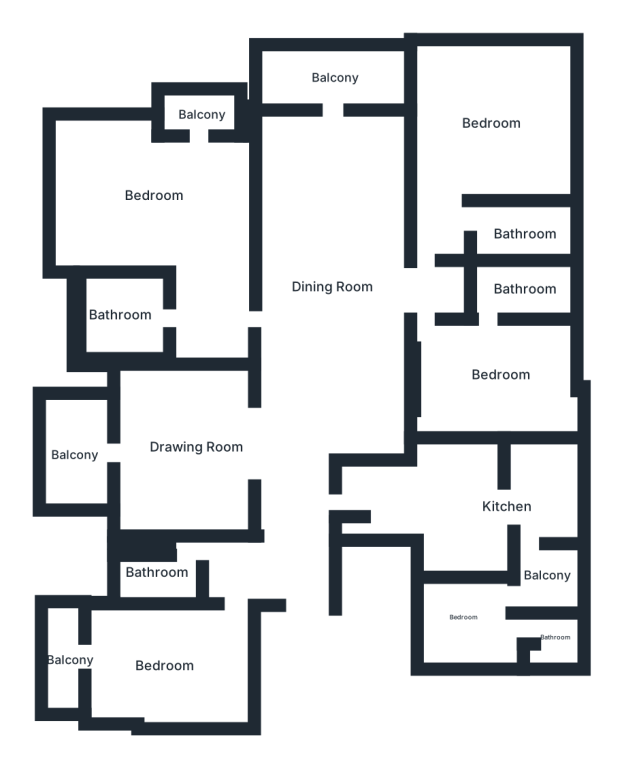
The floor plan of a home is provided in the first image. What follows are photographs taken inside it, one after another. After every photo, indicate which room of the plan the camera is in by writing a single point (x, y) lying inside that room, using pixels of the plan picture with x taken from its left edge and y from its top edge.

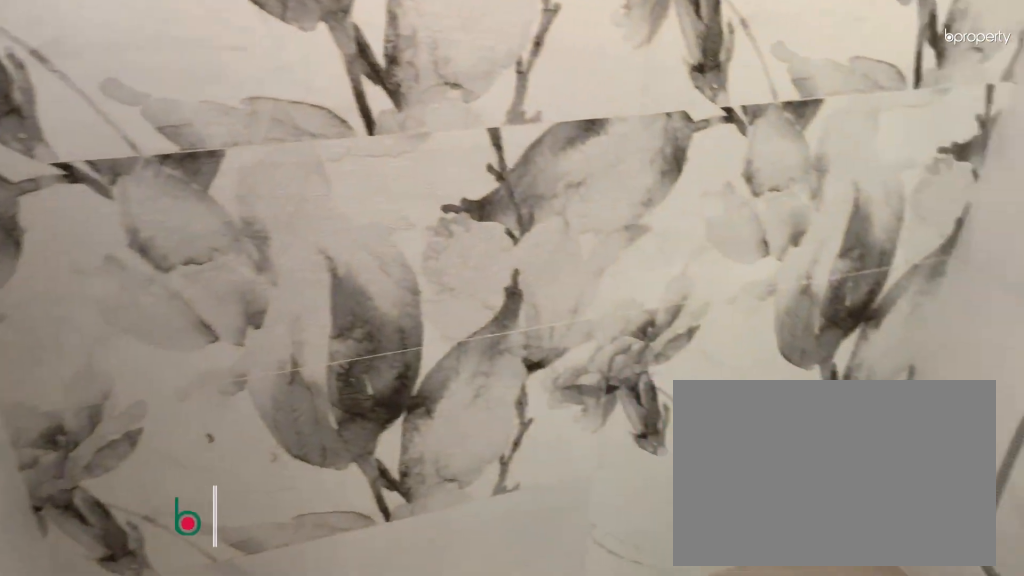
(522, 237)
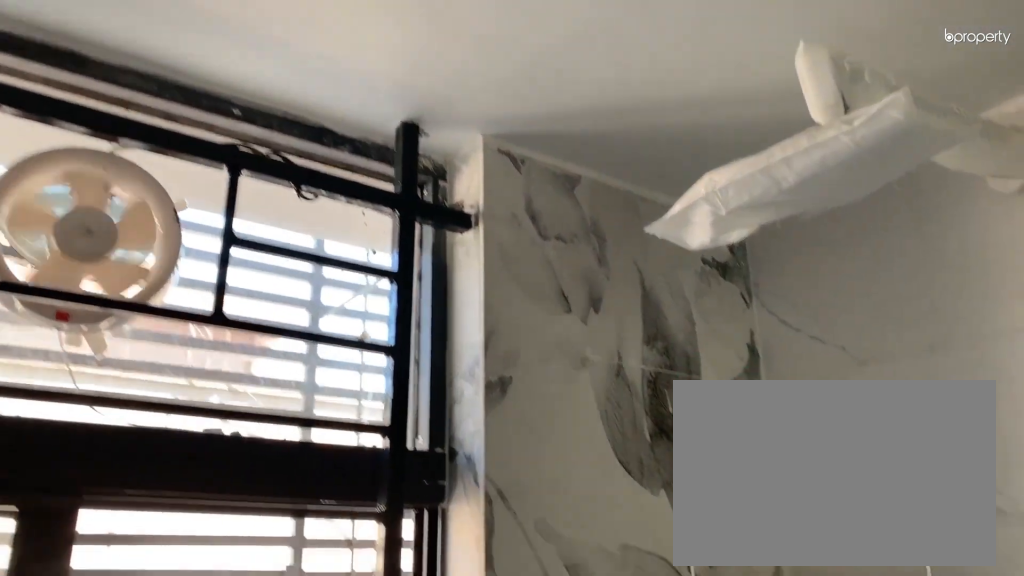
(522, 237)
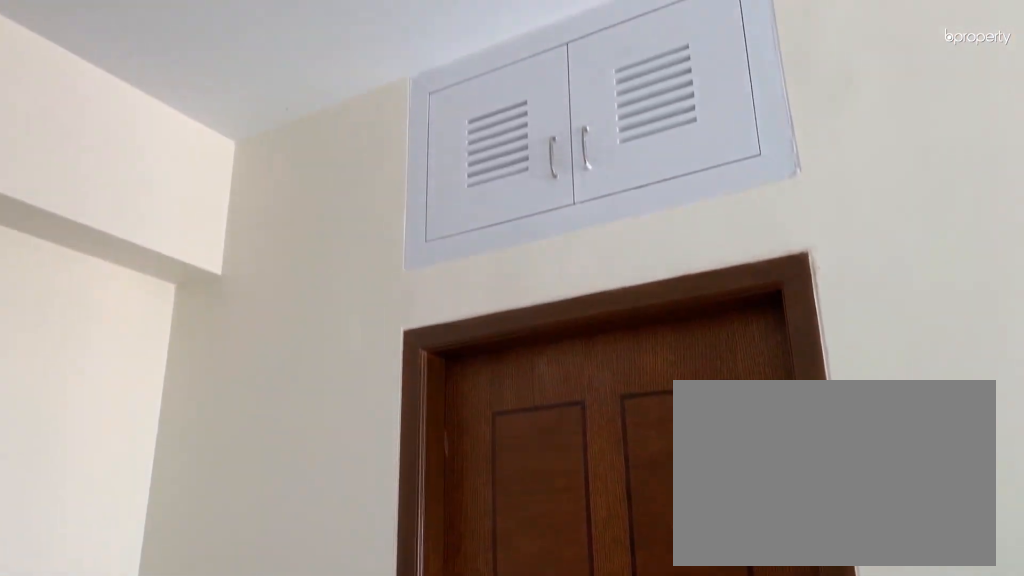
(157, 200)
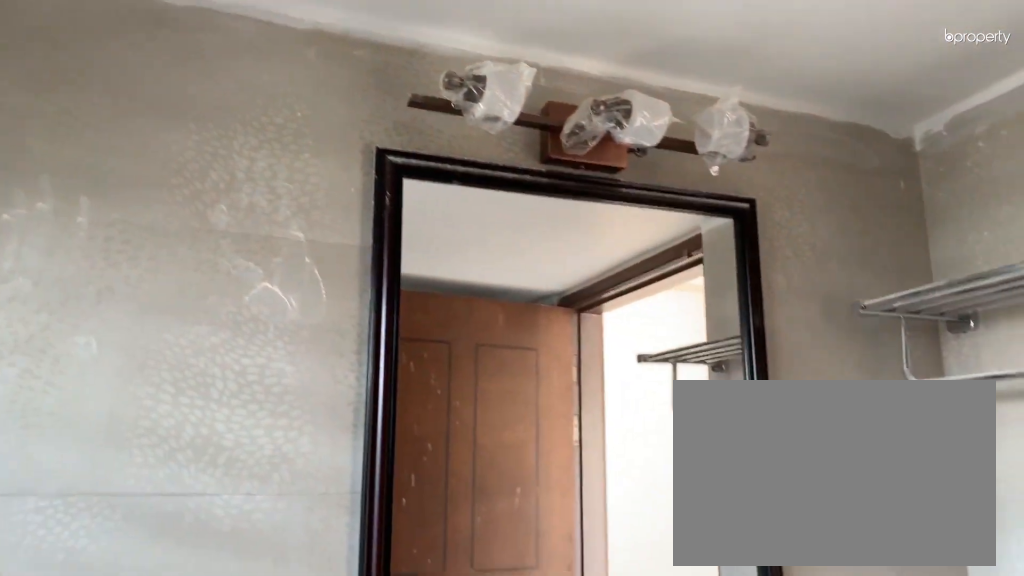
(120, 322)
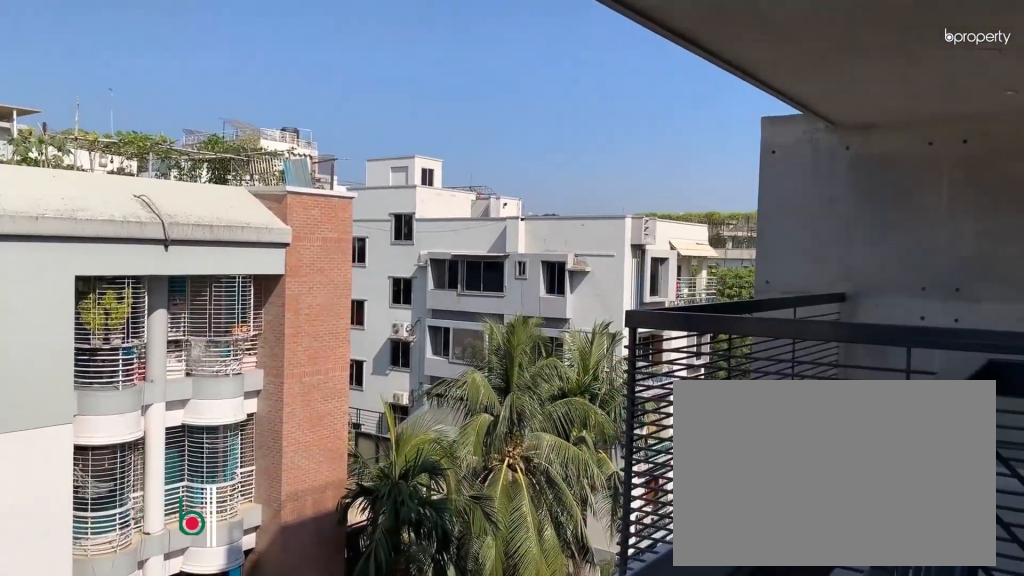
(200, 110)
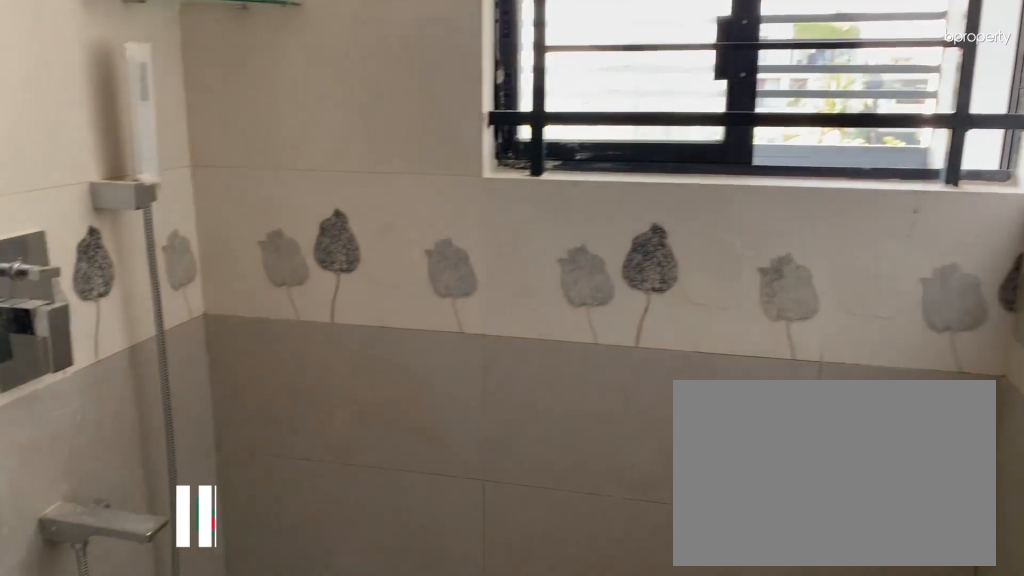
(147, 565)
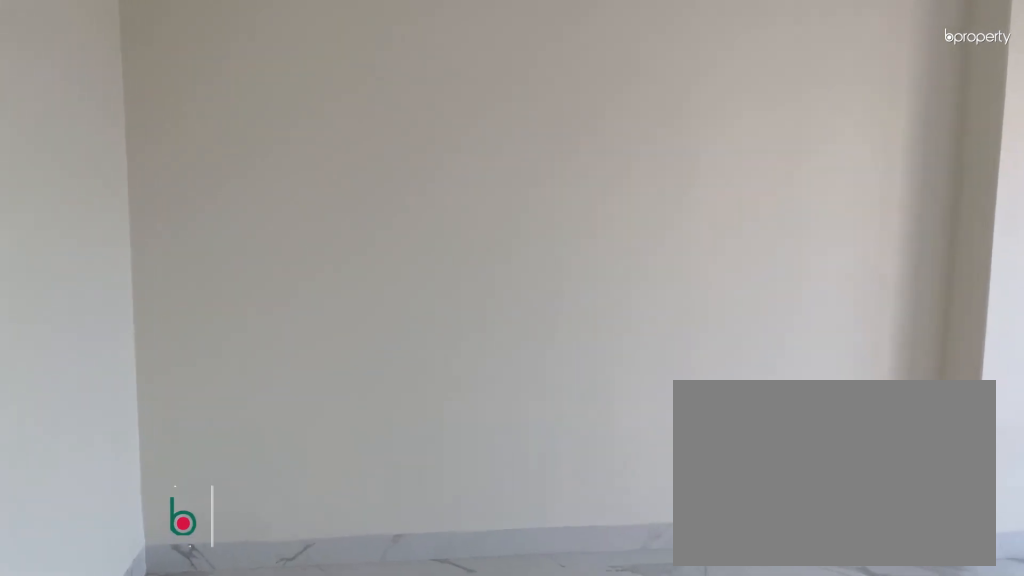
(173, 665)
